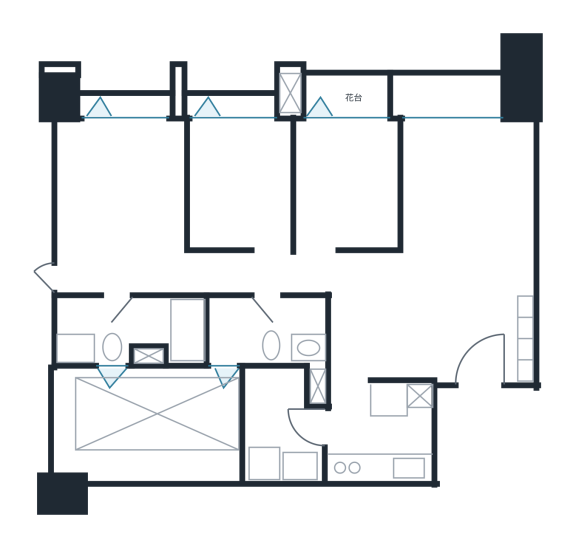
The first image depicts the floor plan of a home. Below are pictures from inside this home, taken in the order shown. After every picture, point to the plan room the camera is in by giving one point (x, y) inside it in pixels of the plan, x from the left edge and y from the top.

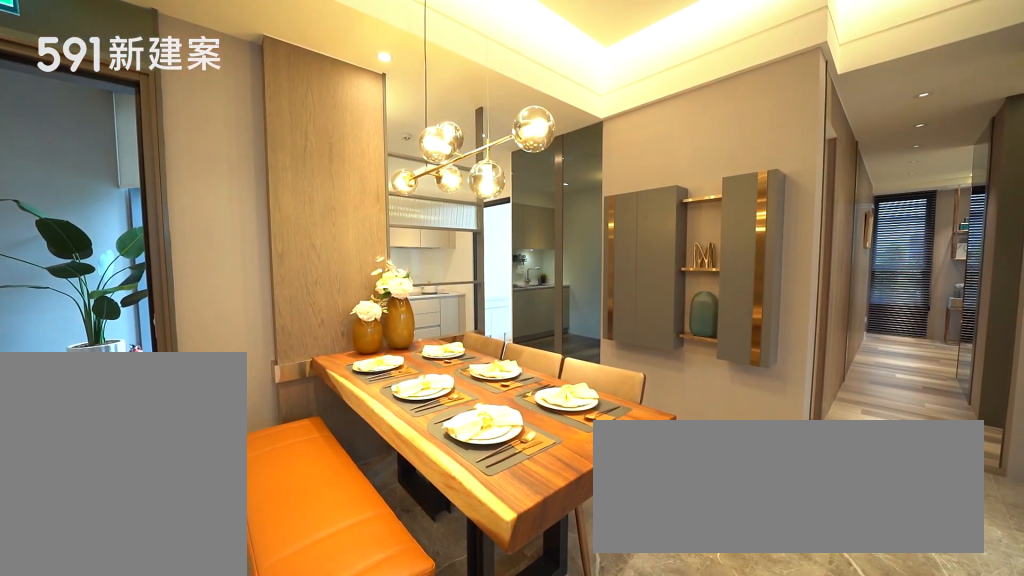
(409, 321)
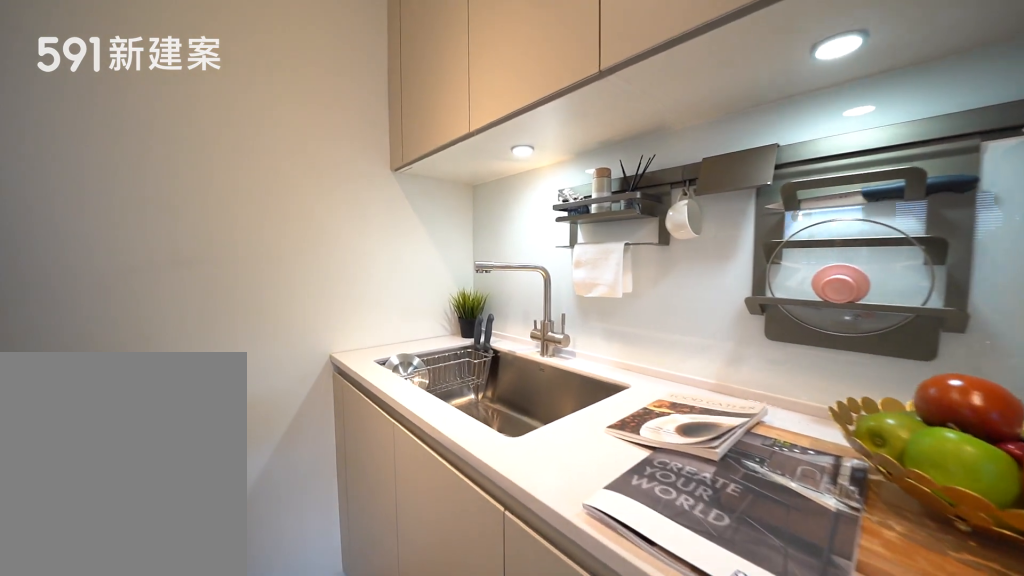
(384, 432)
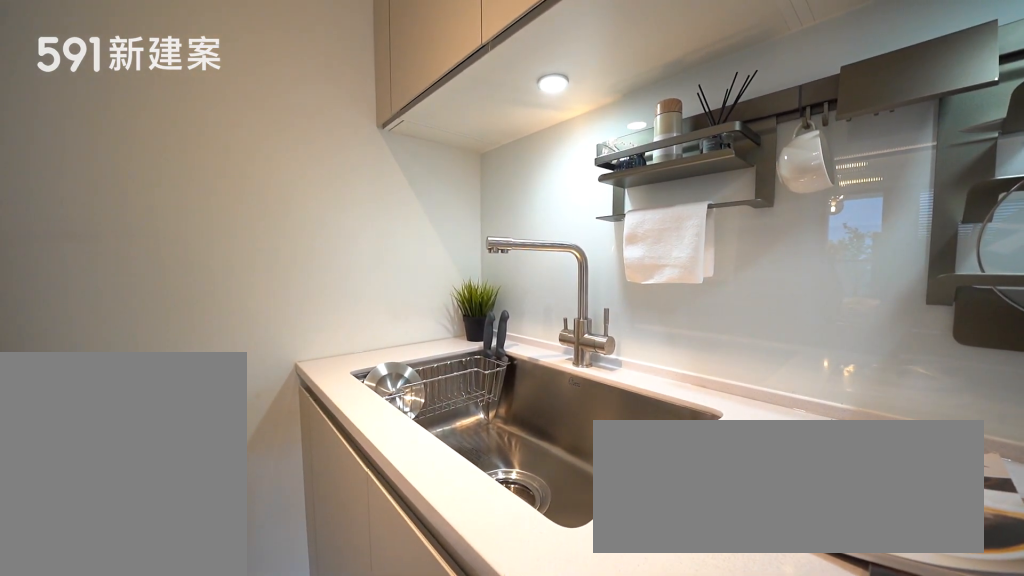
(384, 432)
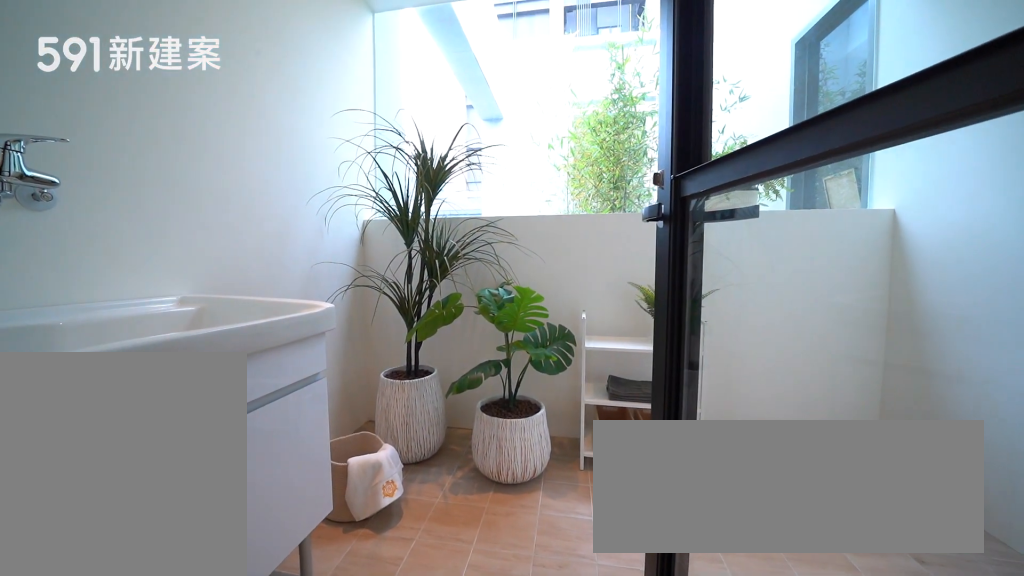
(286, 423)
